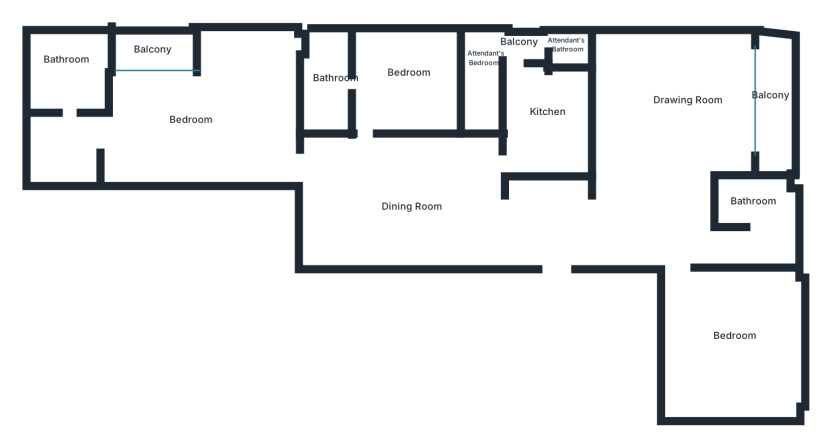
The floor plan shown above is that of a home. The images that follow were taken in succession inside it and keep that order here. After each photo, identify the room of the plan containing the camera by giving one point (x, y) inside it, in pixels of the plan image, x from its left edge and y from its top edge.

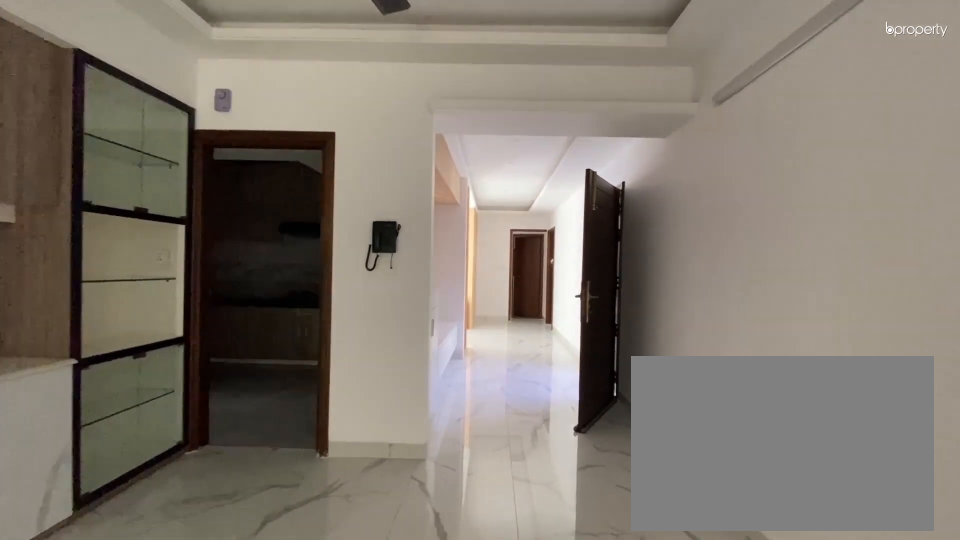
(531, 215)
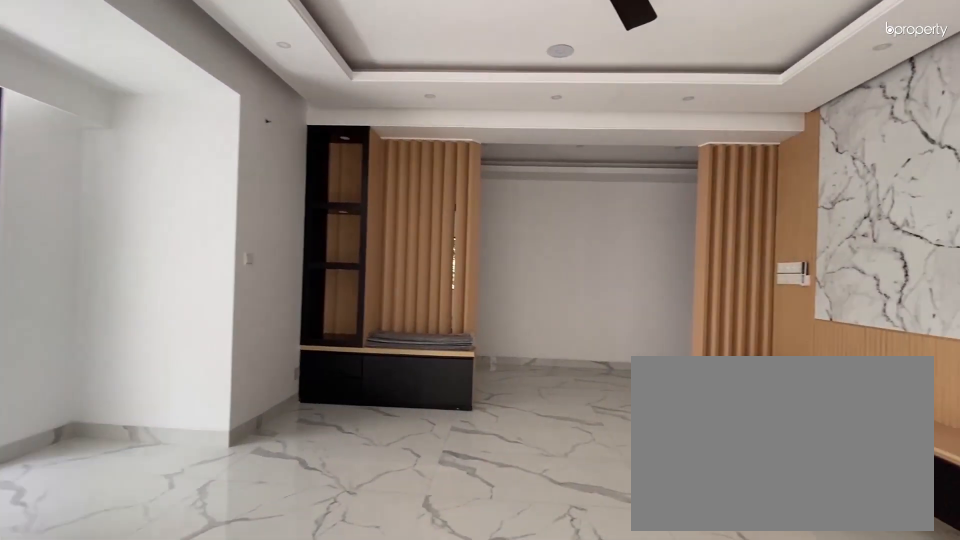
(687, 101)
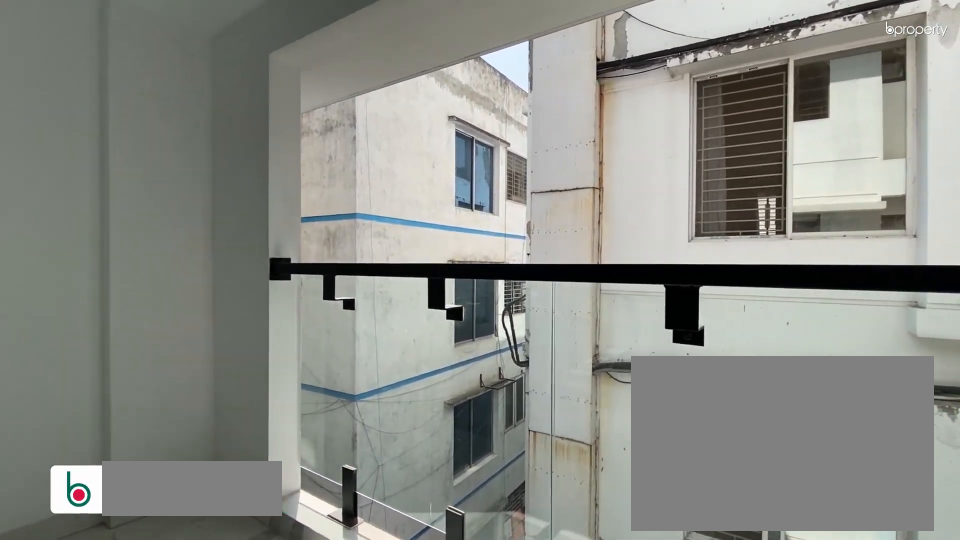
(769, 100)
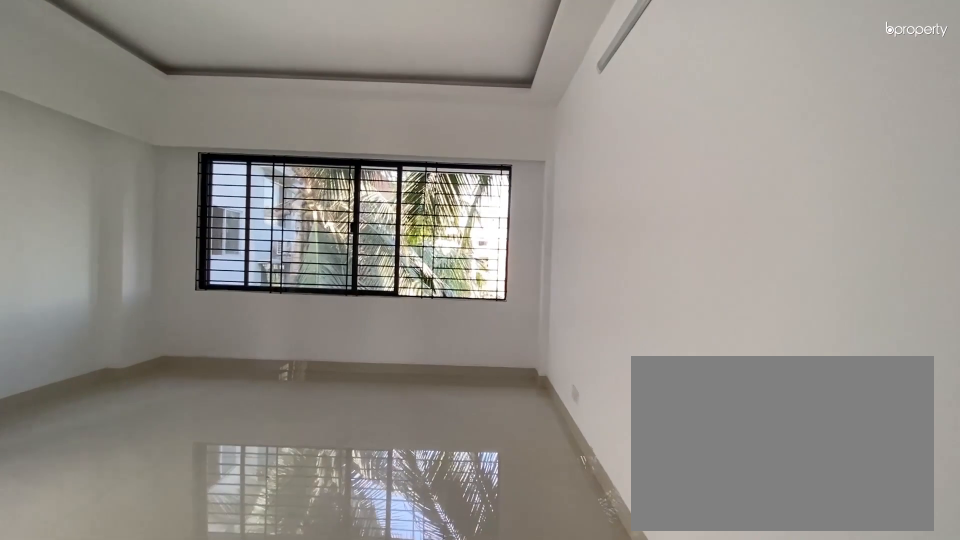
(729, 334)
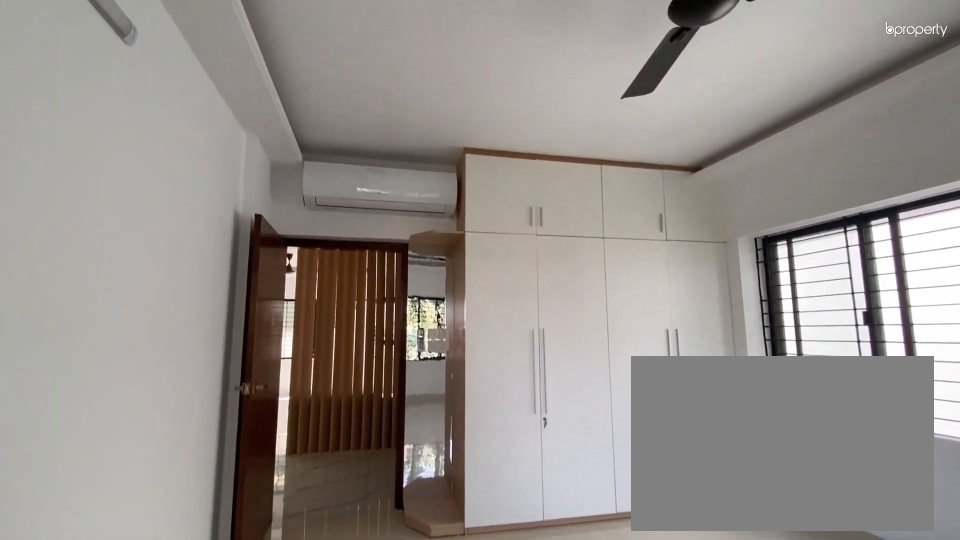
(729, 334)
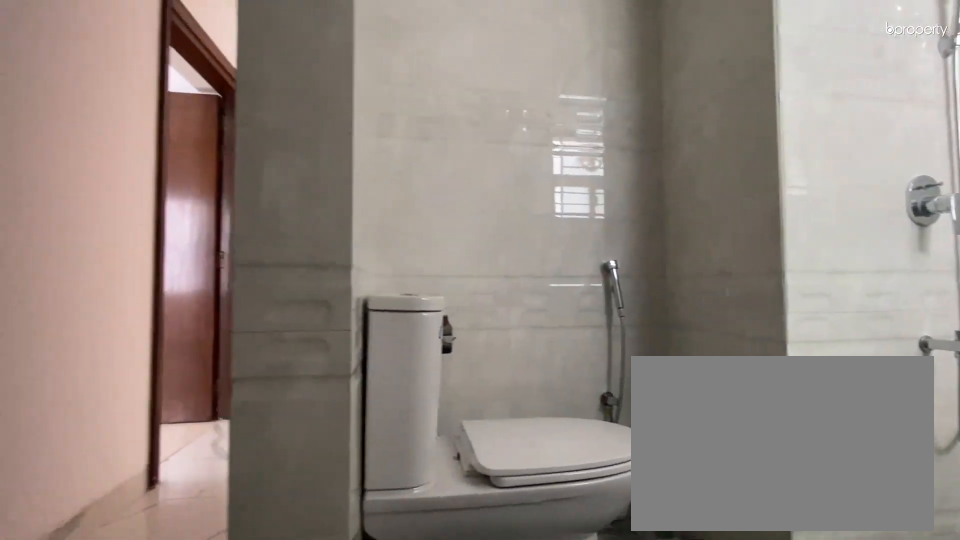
(763, 207)
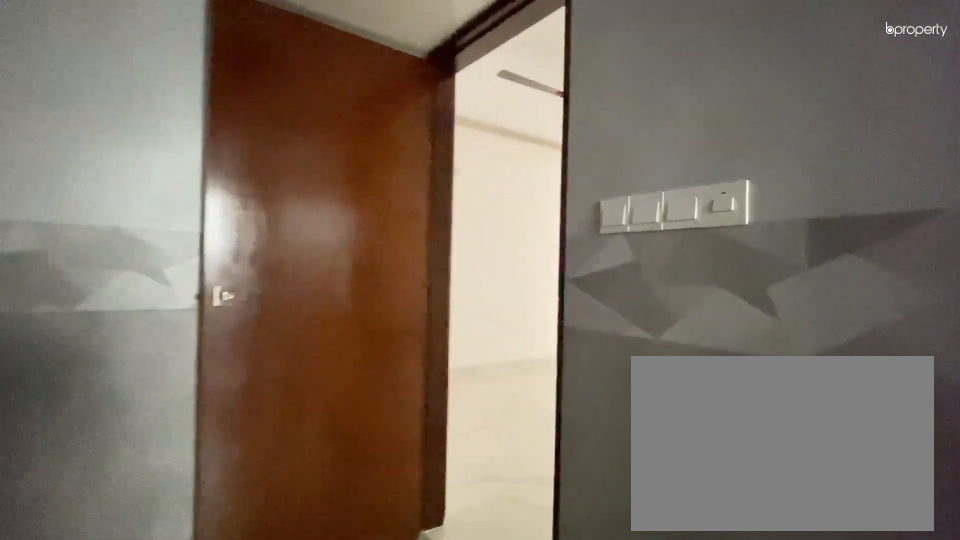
(549, 120)
